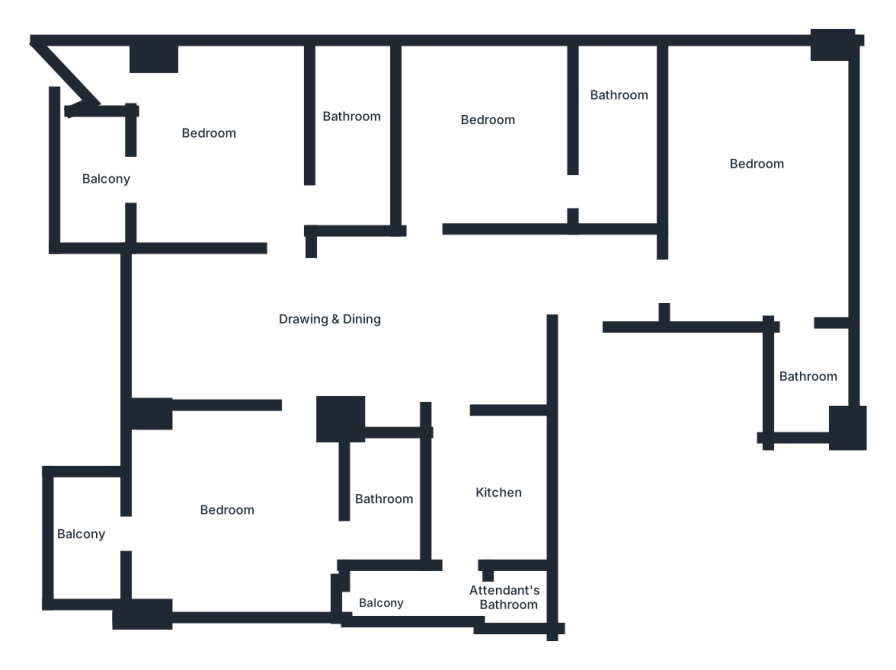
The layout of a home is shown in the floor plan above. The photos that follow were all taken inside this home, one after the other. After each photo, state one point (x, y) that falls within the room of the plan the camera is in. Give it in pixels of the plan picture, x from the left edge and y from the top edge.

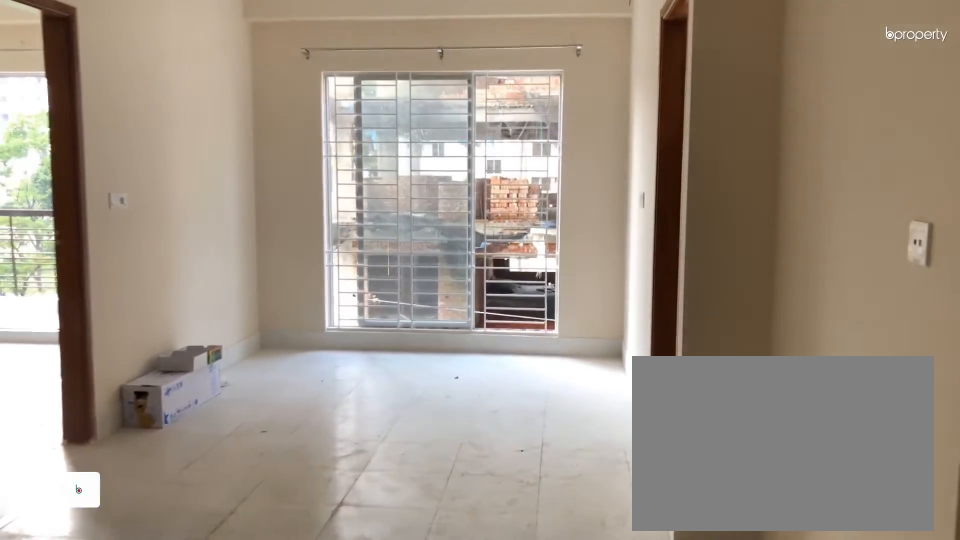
(511, 289)
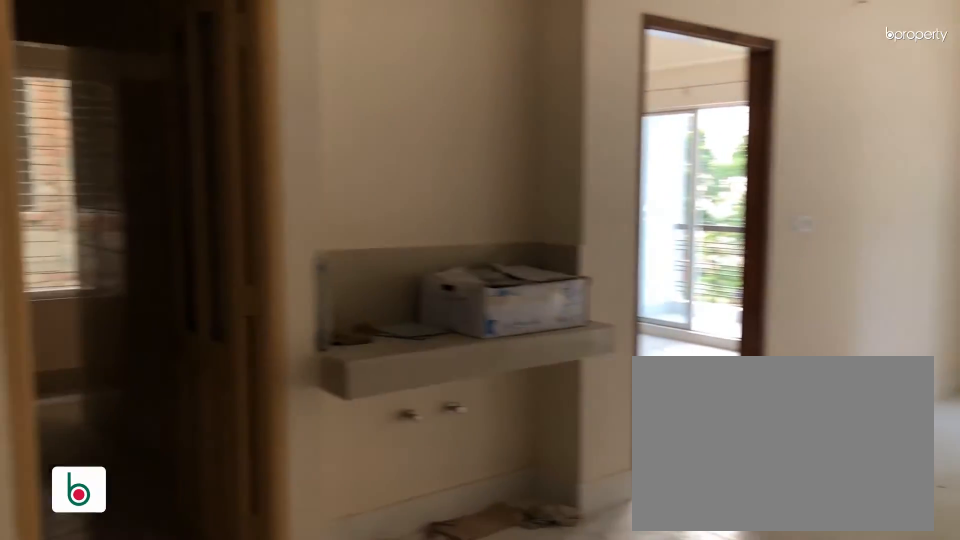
(348, 321)
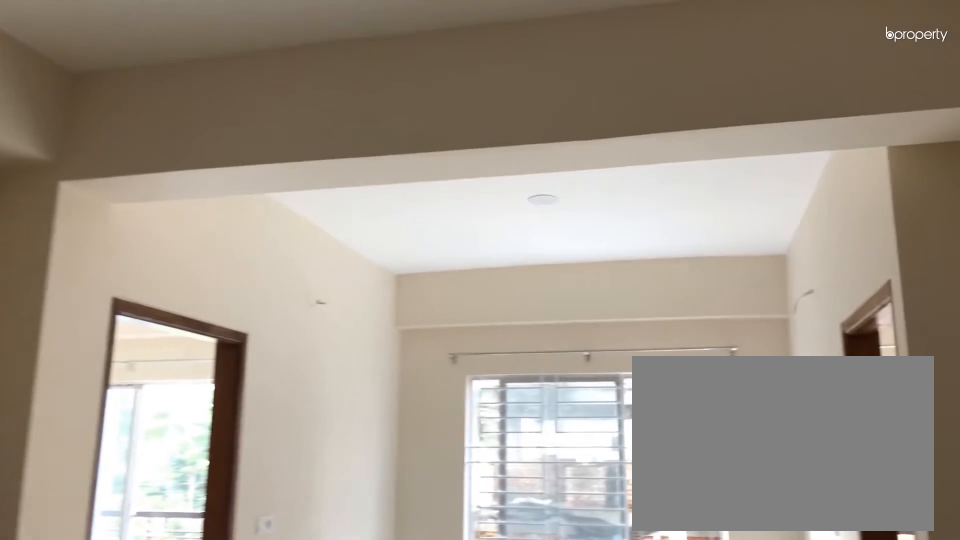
(348, 321)
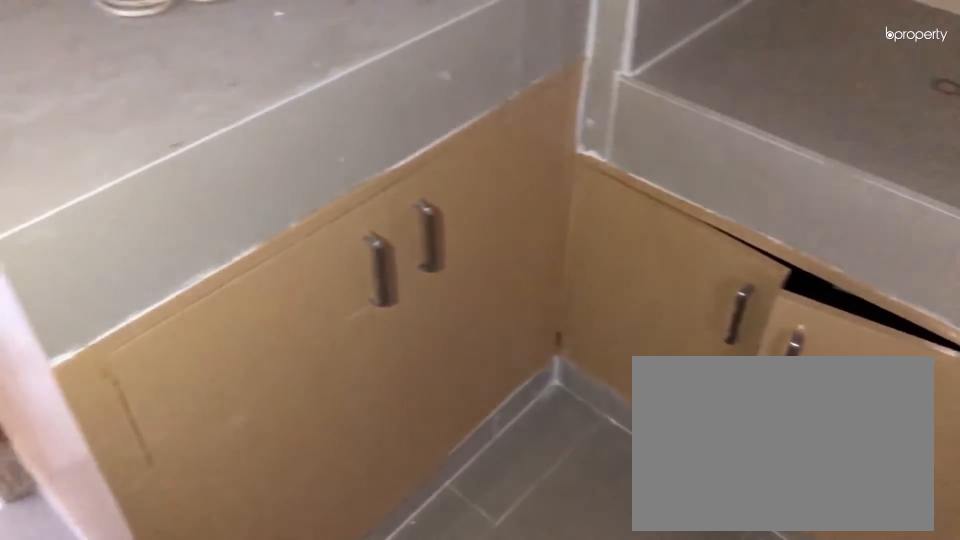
(488, 469)
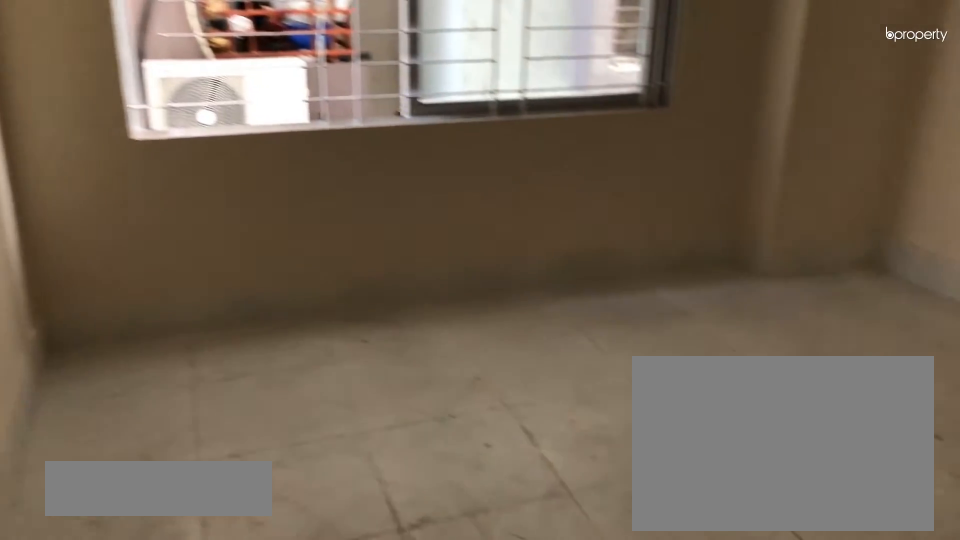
(506, 150)
